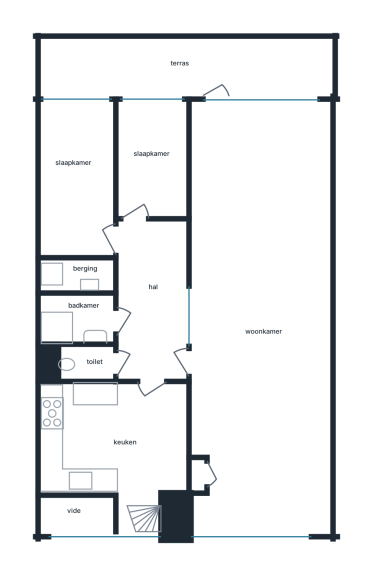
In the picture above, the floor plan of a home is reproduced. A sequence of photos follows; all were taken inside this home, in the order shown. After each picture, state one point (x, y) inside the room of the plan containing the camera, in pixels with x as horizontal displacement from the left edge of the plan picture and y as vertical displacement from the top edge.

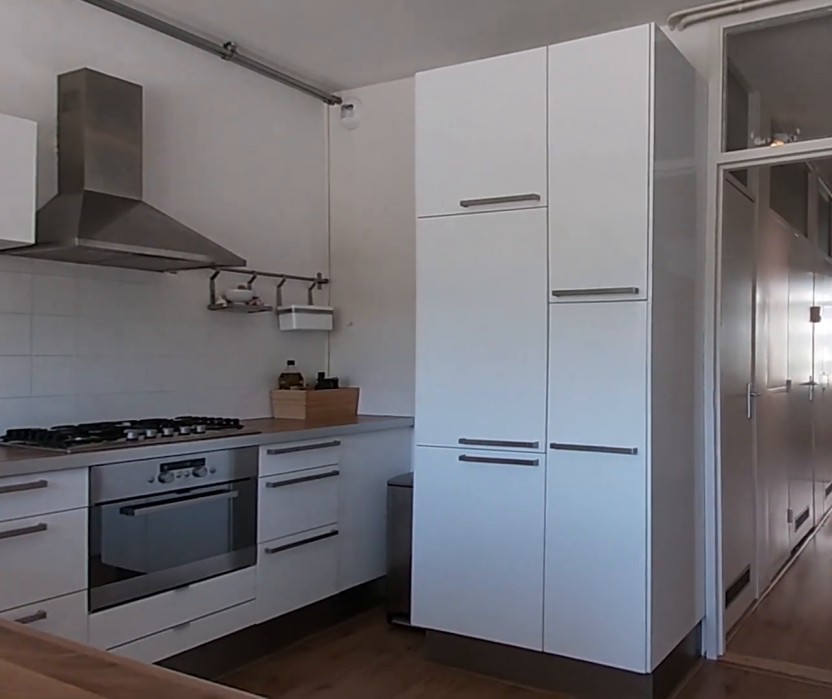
(115, 441)
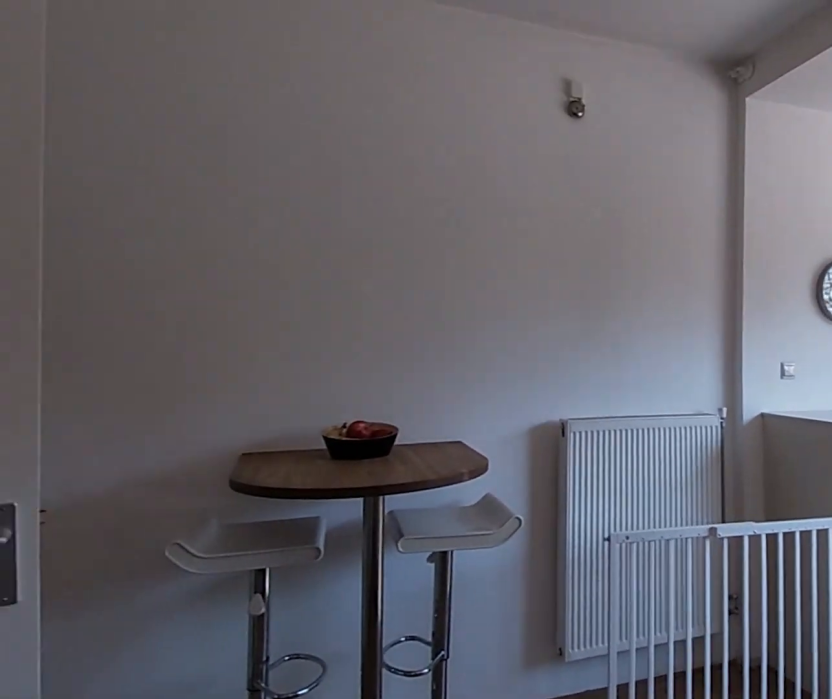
(115, 441)
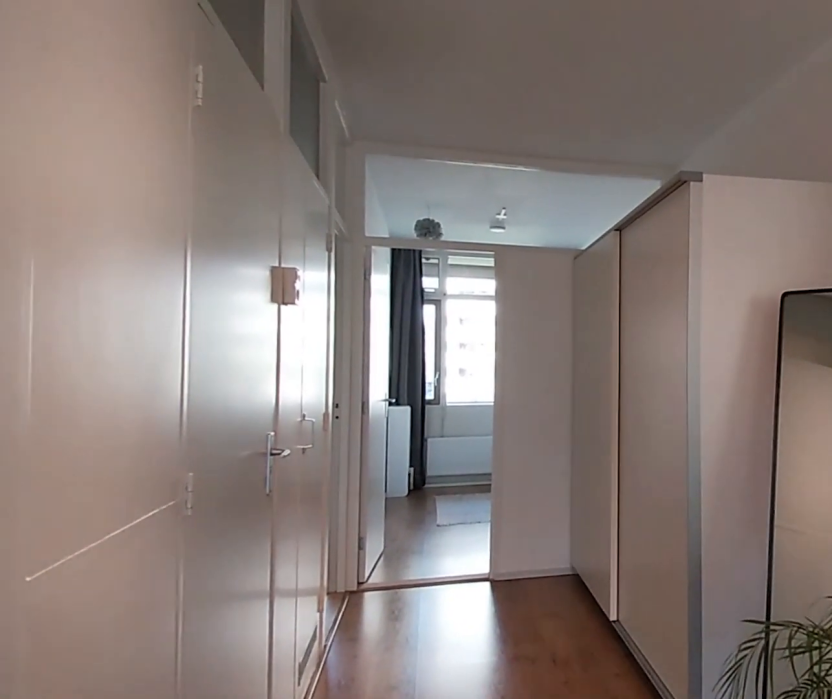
(152, 301)
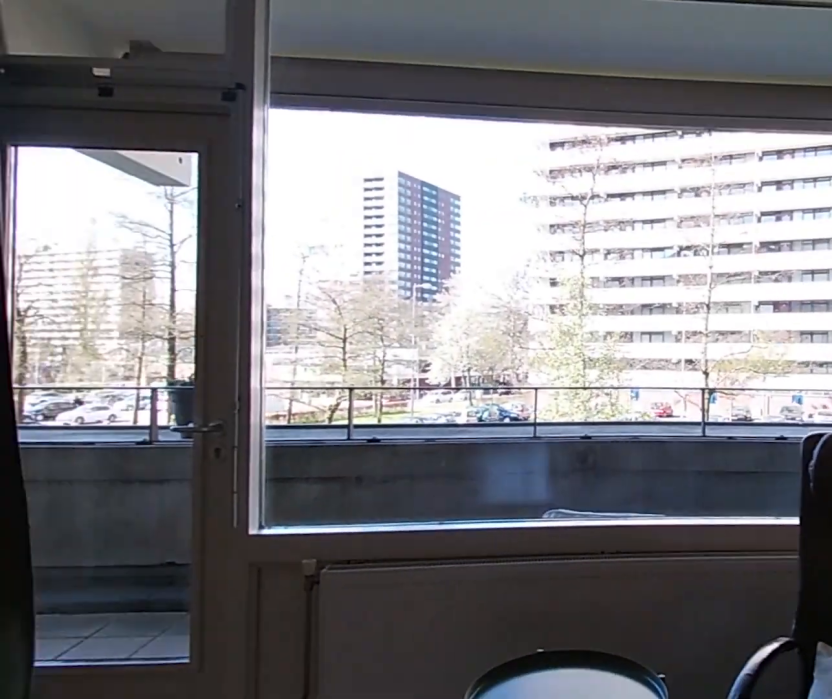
(268, 209)
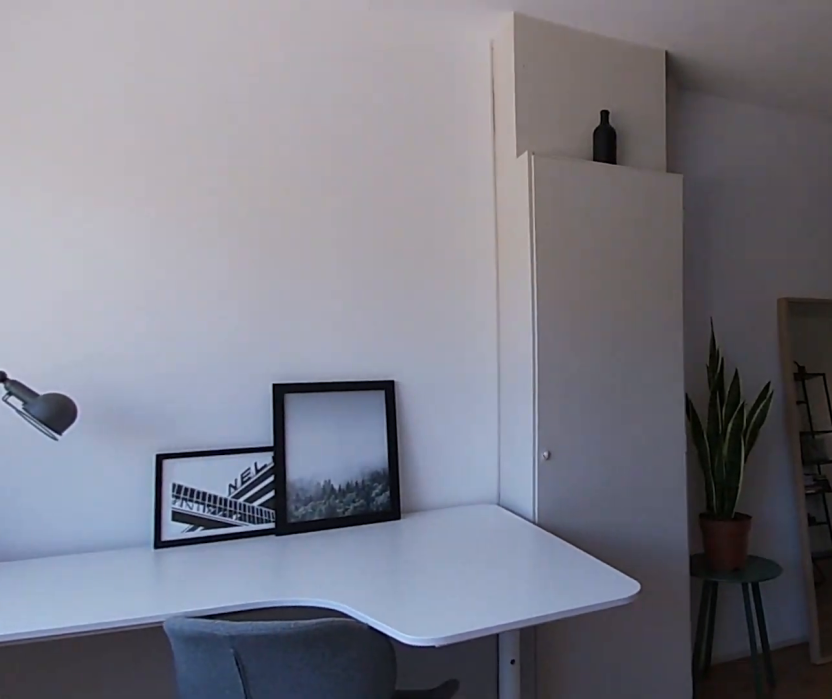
(268, 209)
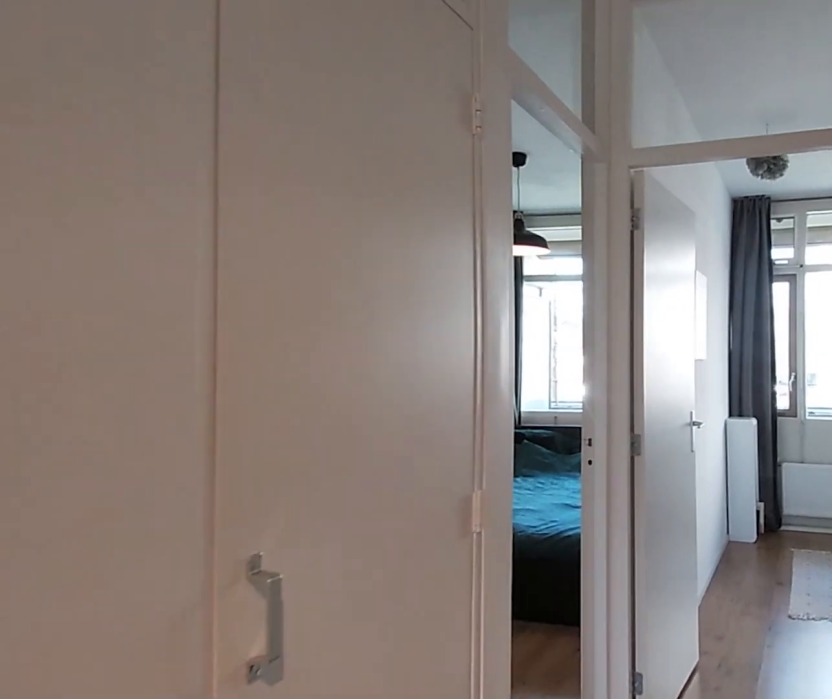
(152, 301)
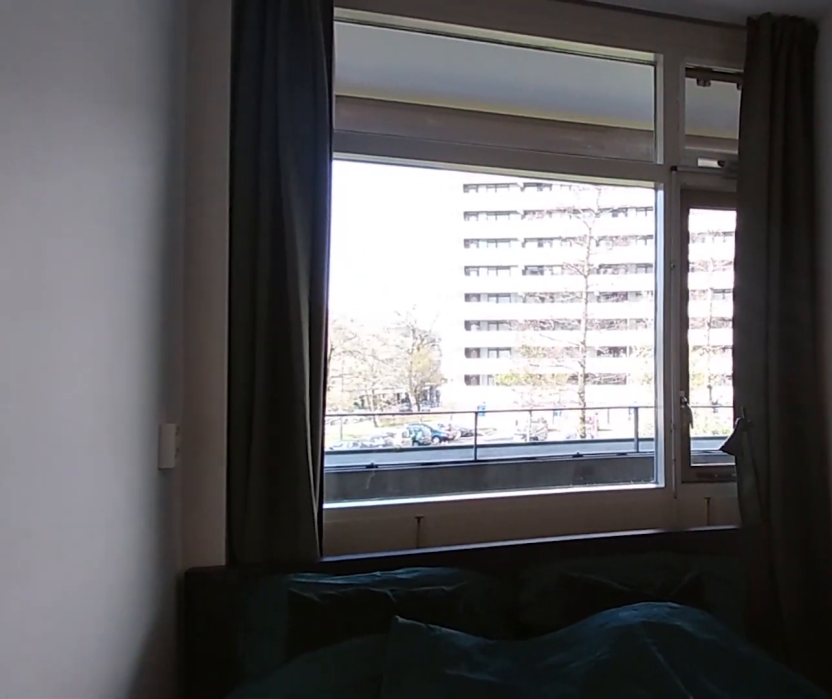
(78, 180)
